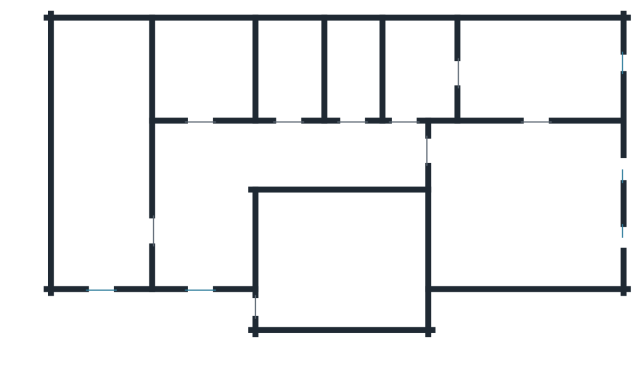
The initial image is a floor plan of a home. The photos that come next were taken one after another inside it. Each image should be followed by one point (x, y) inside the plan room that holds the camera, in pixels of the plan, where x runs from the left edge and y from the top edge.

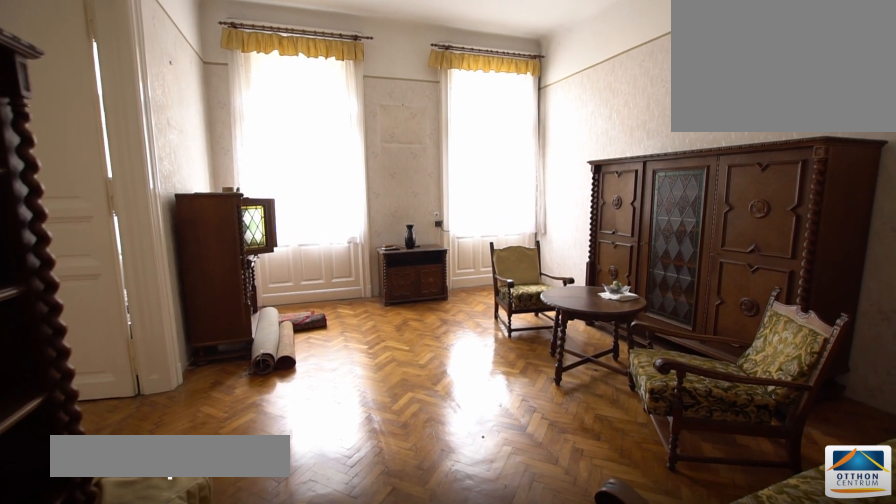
(528, 208)
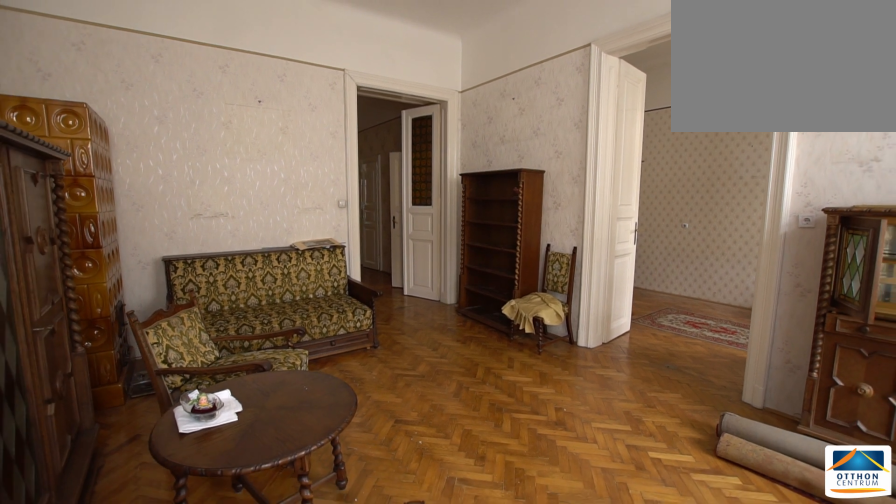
(528, 208)
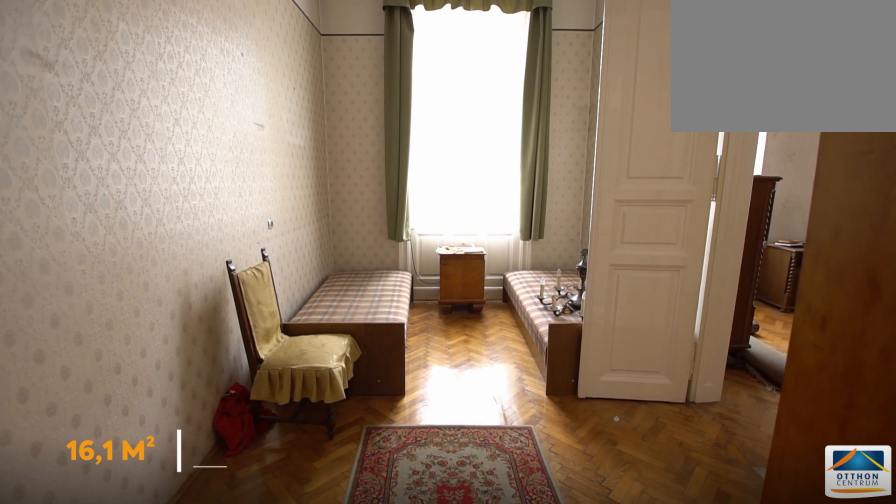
(537, 69)
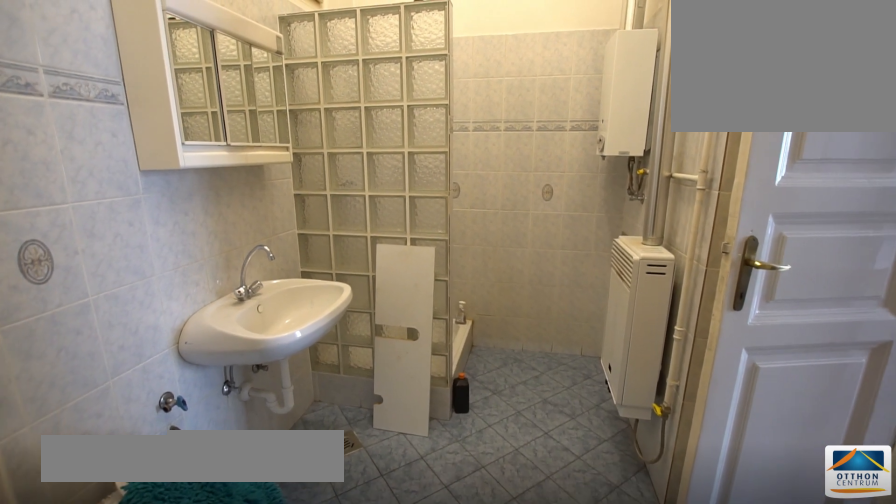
(418, 68)
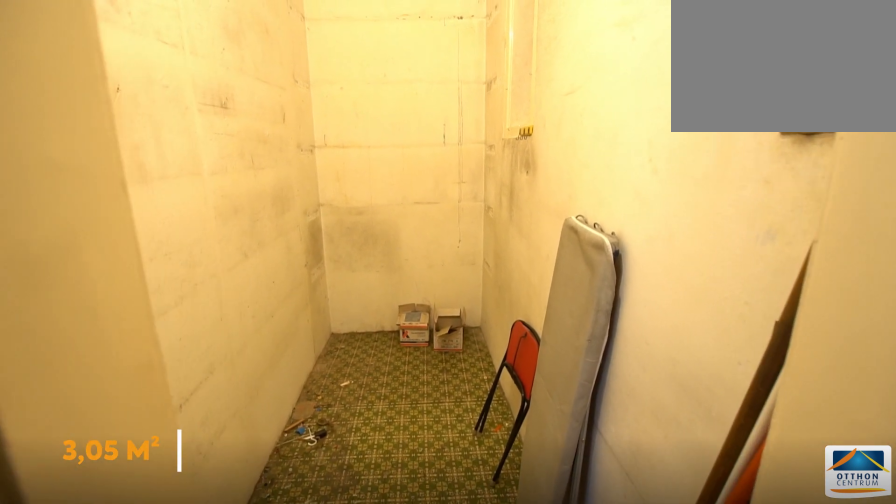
(347, 69)
